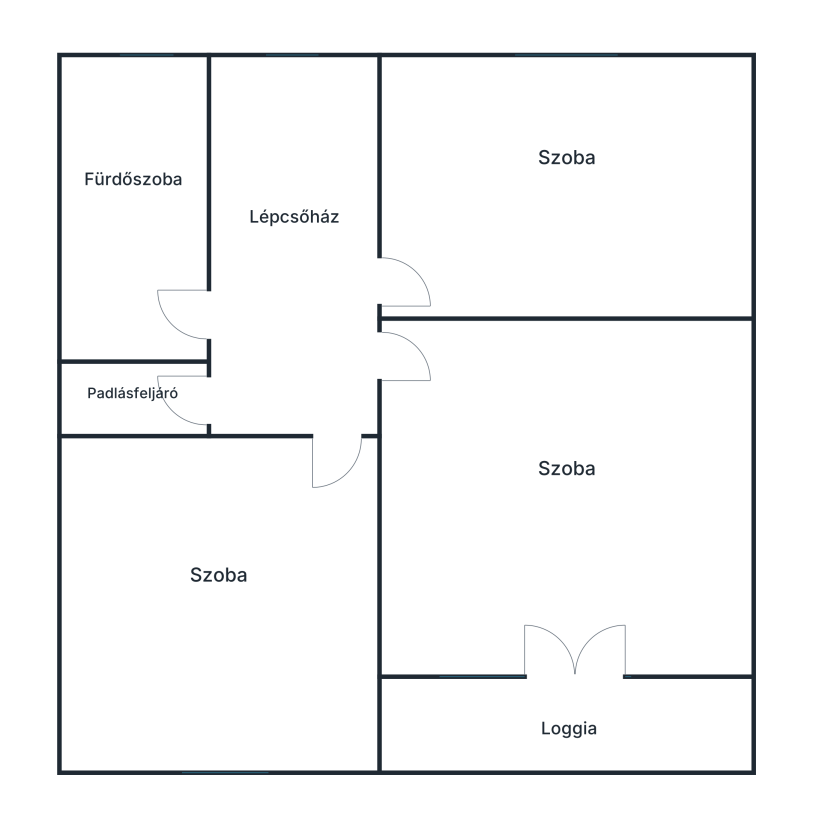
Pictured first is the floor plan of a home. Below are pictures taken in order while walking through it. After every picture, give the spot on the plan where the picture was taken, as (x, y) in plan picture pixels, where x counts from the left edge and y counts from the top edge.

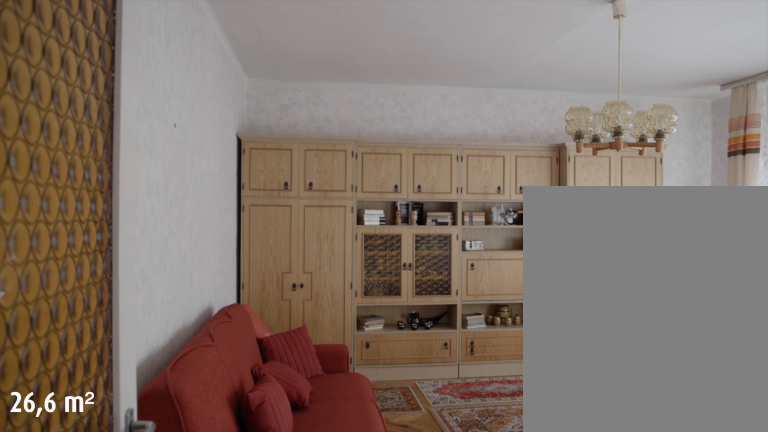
(381, 359)
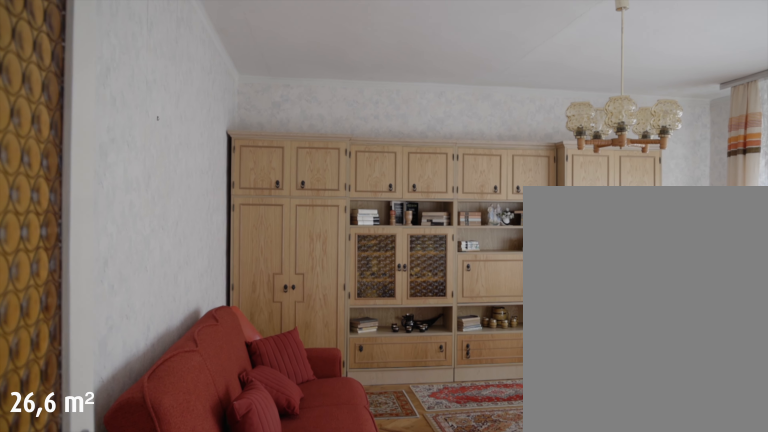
(385, 359)
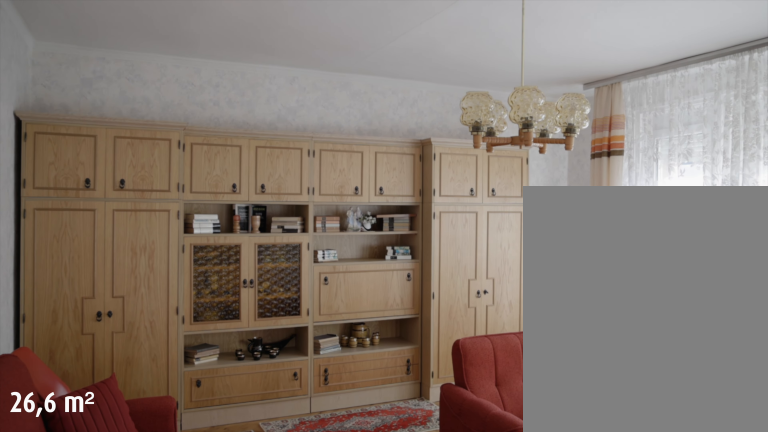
(440, 359)
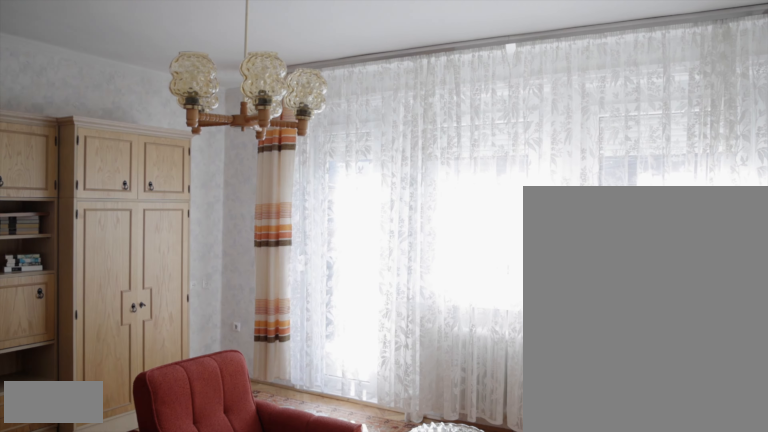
(532, 359)
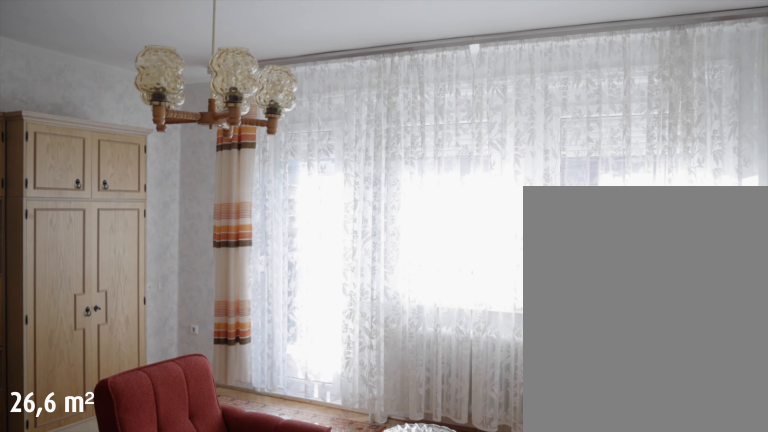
(540, 359)
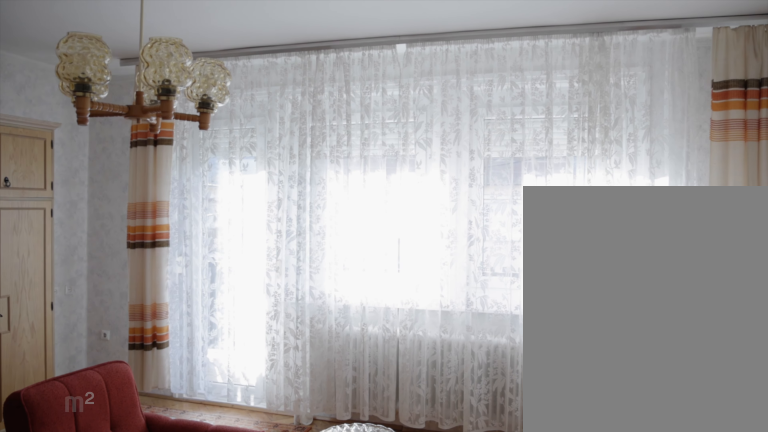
(552, 359)
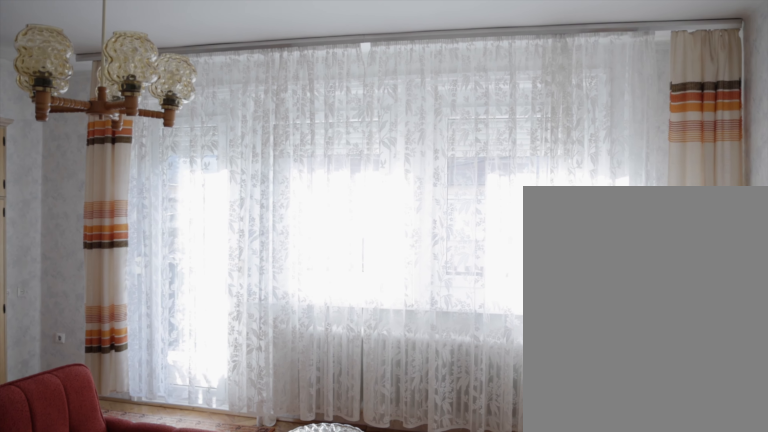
(556, 359)
